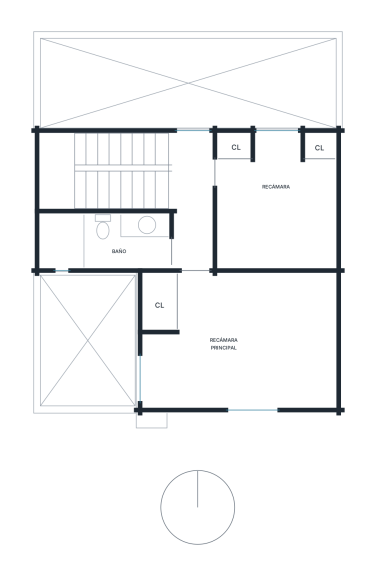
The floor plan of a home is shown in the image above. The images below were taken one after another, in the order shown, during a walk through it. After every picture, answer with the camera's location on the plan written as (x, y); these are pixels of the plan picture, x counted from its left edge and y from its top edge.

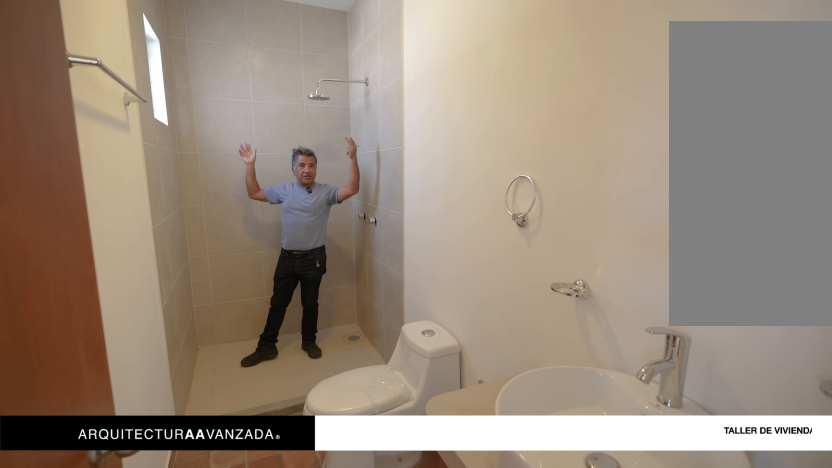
(151, 252)
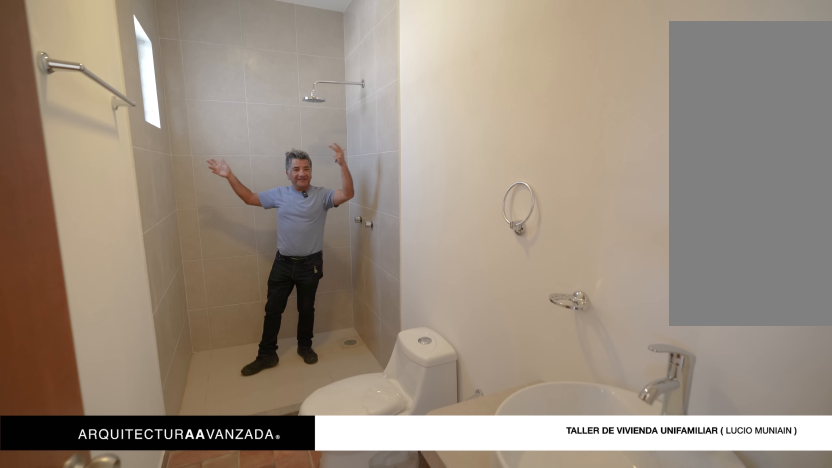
(151, 252)
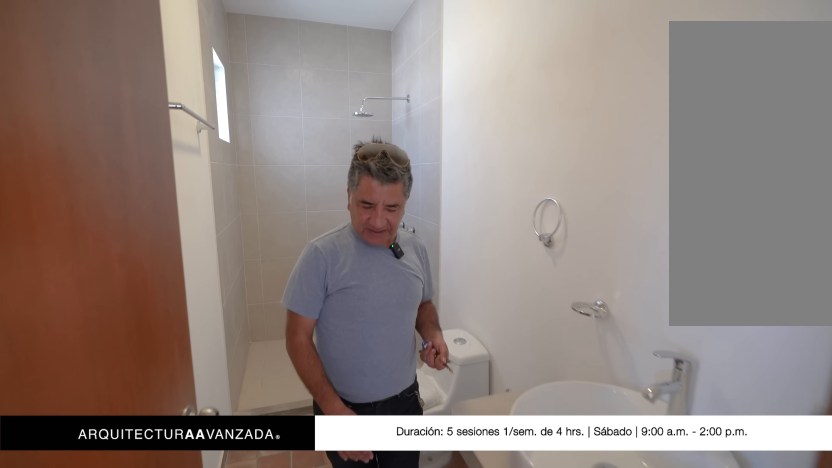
(149, 249)
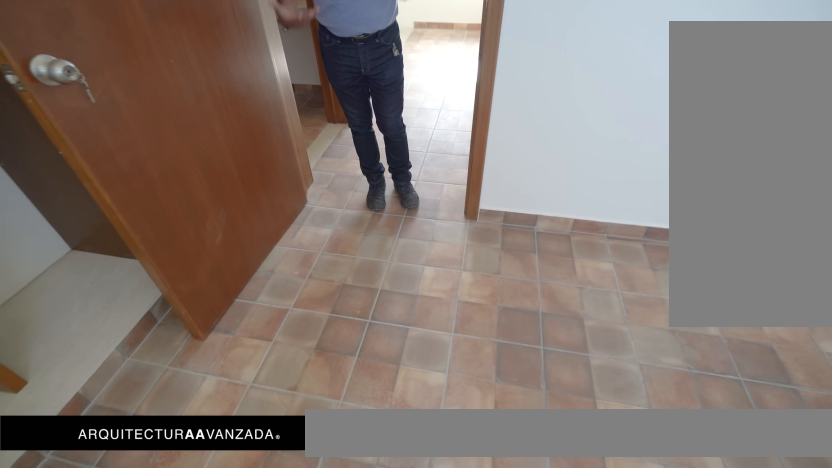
(195, 248)
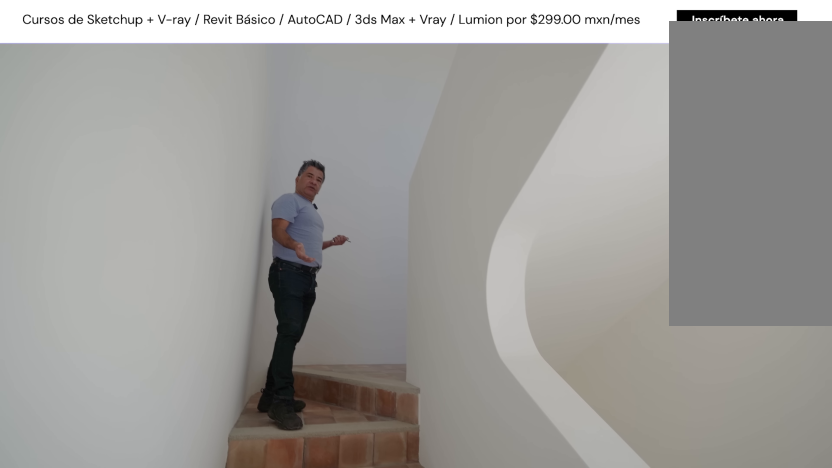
(184, 188)
